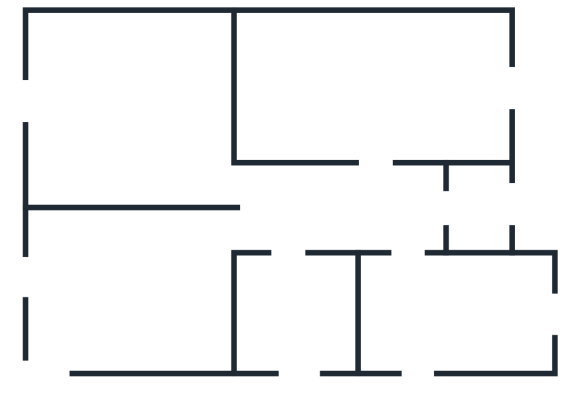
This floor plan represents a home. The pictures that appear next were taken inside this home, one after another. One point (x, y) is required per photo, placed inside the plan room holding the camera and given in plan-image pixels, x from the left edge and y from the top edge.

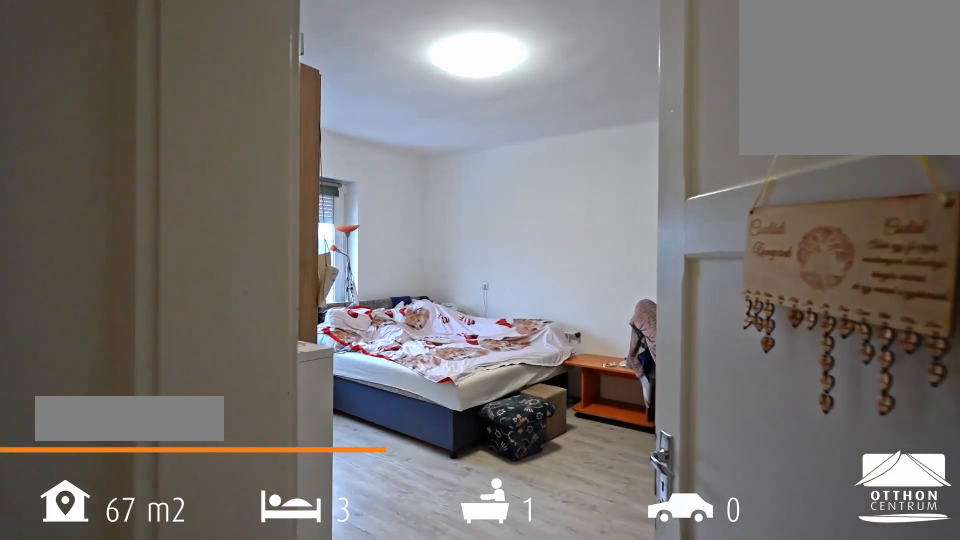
(123, 107)
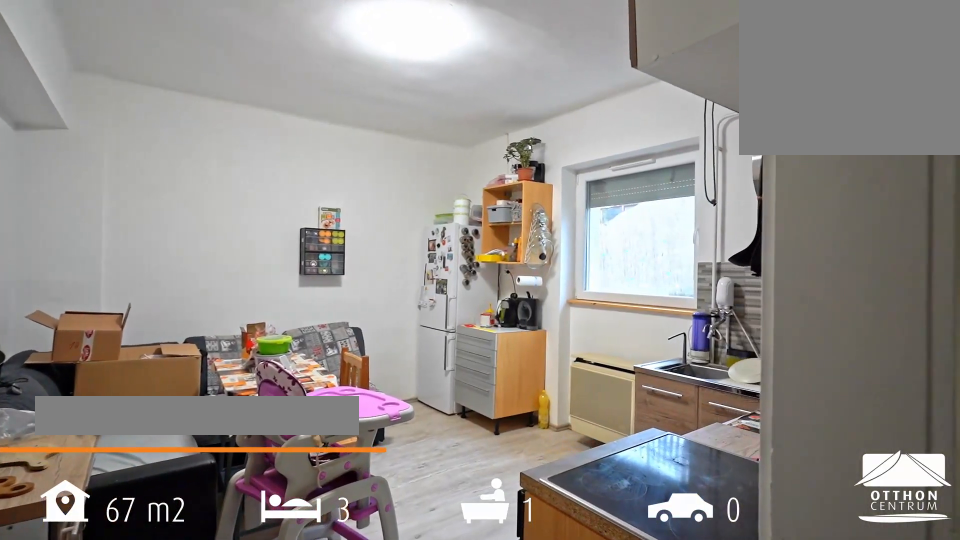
(373, 89)
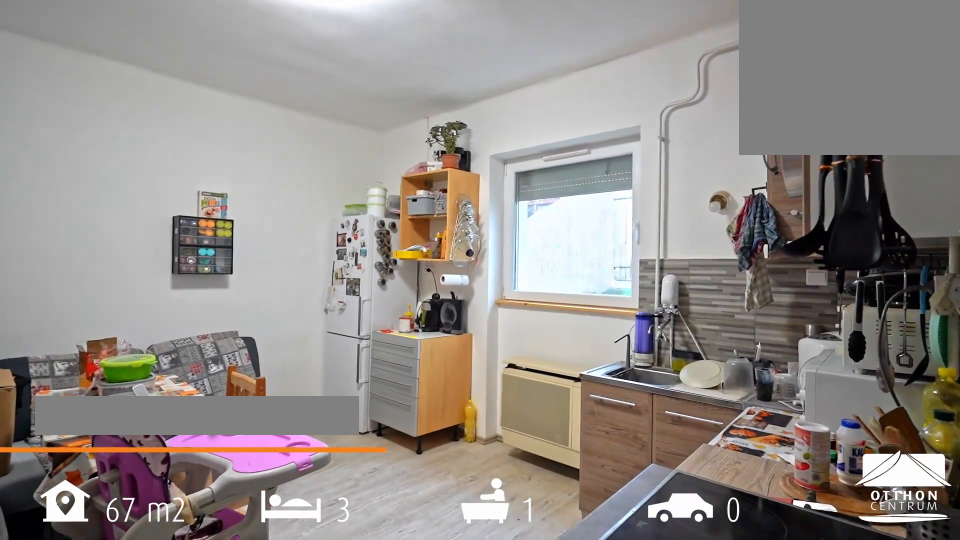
(373, 89)
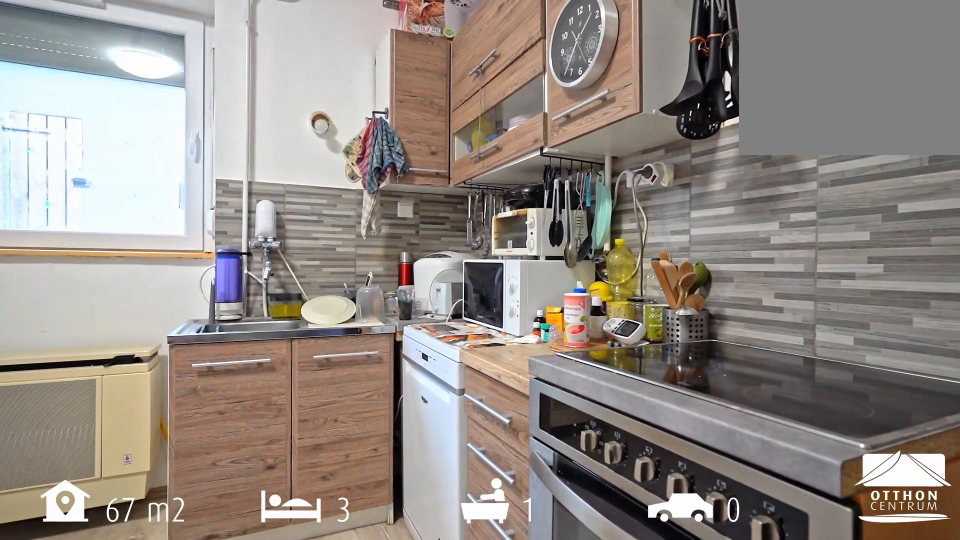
(373, 89)
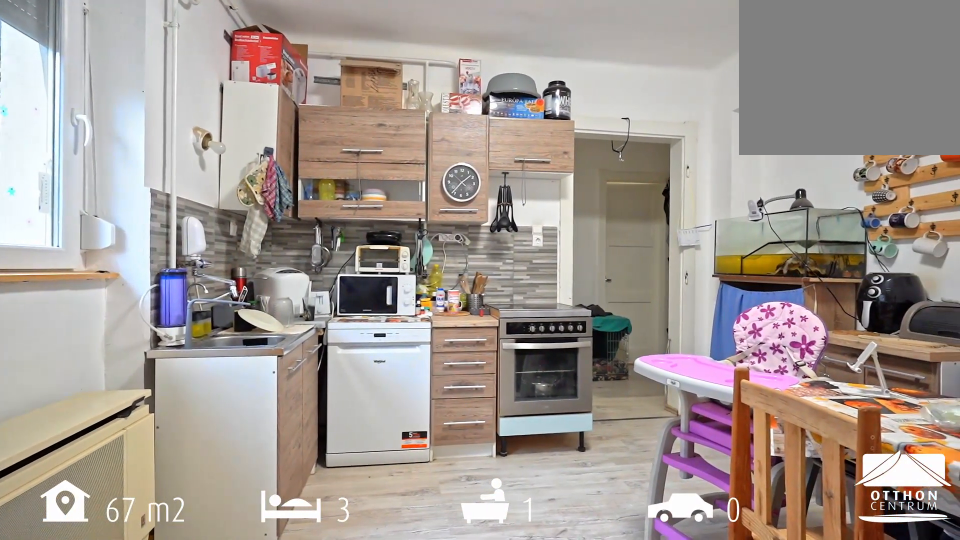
(372, 89)
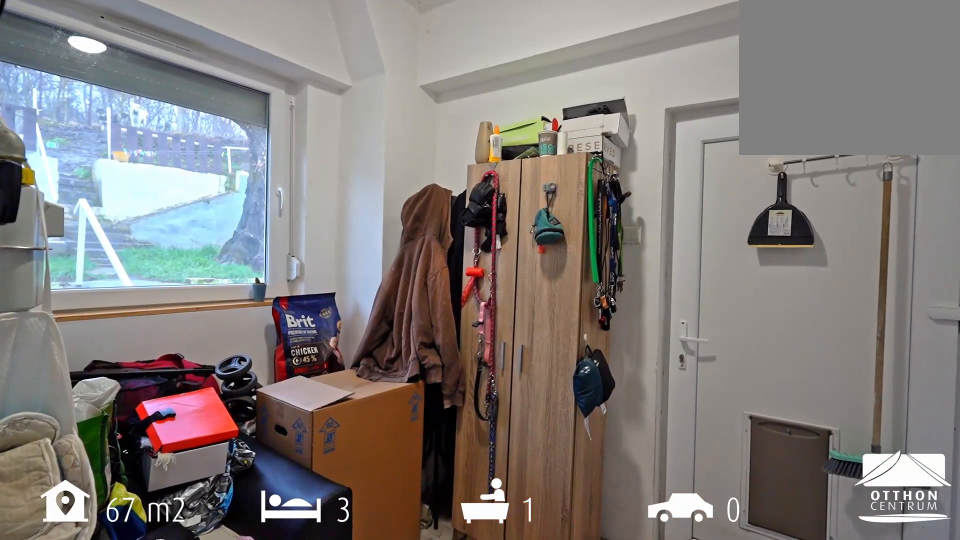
(453, 312)
